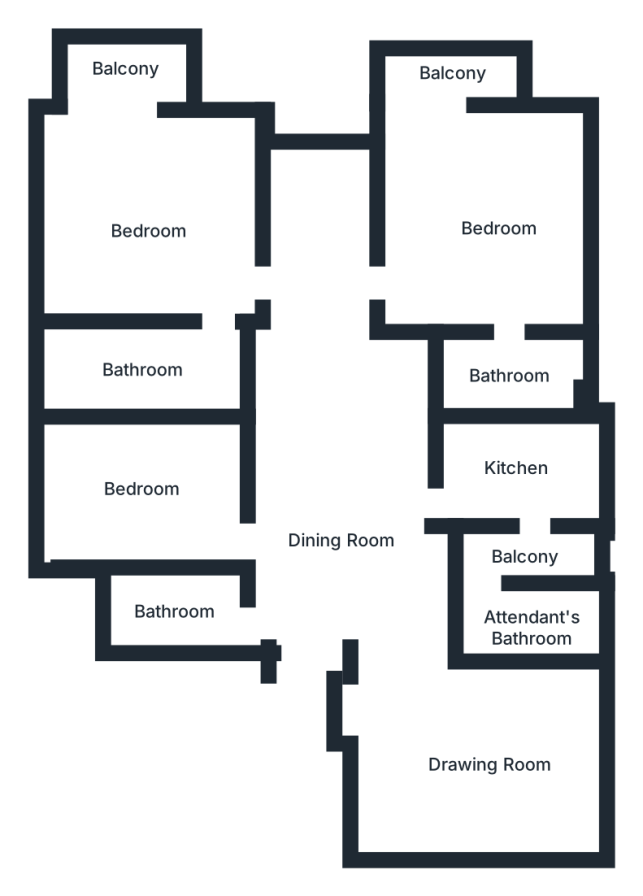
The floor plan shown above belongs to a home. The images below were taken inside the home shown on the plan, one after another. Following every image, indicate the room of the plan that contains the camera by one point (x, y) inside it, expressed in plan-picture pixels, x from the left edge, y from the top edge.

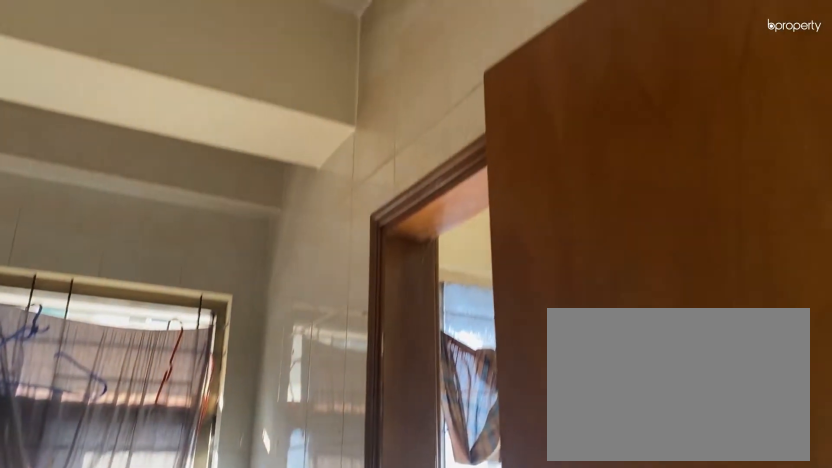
(513, 469)
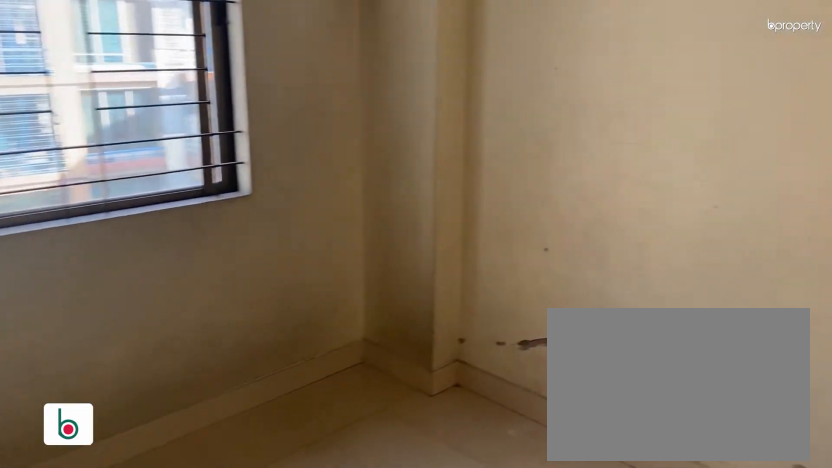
(140, 479)
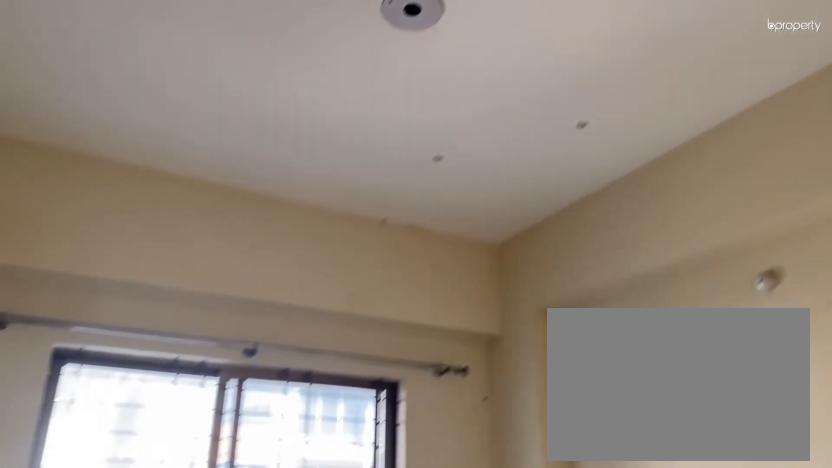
(140, 479)
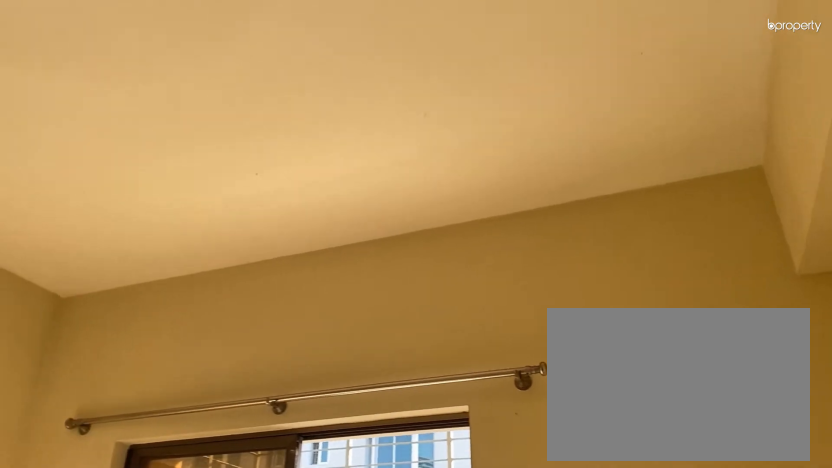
(154, 231)
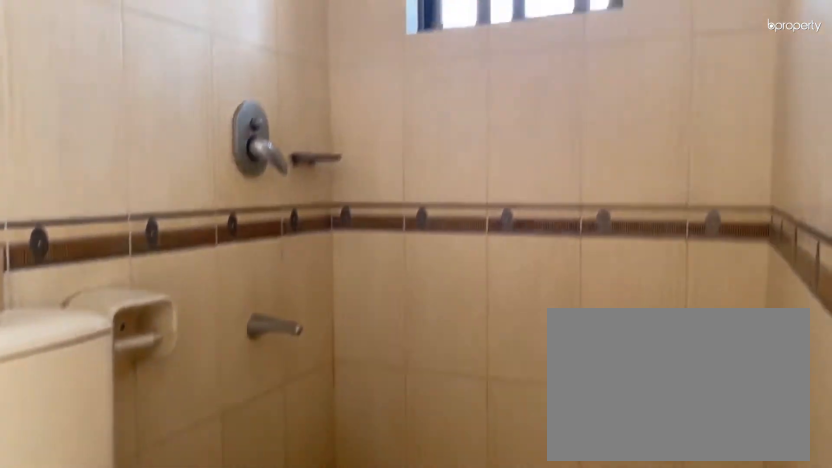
(147, 360)
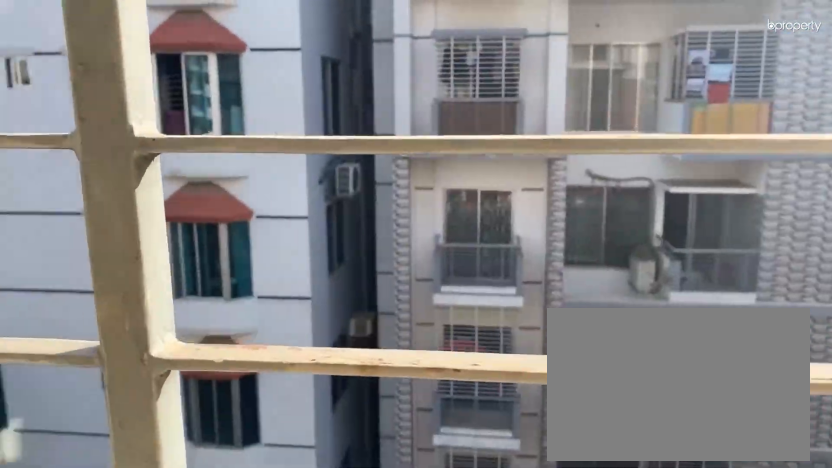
(127, 72)
